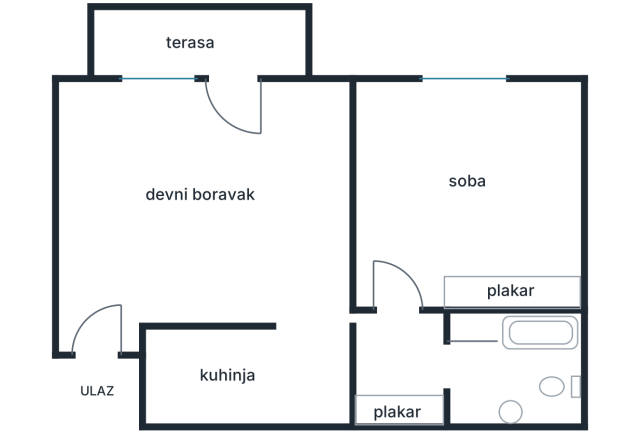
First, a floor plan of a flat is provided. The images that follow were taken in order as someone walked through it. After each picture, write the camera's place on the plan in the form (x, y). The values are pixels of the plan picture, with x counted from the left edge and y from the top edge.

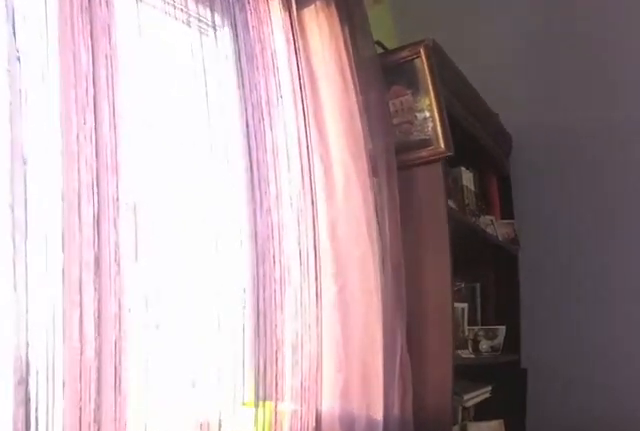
(391, 165)
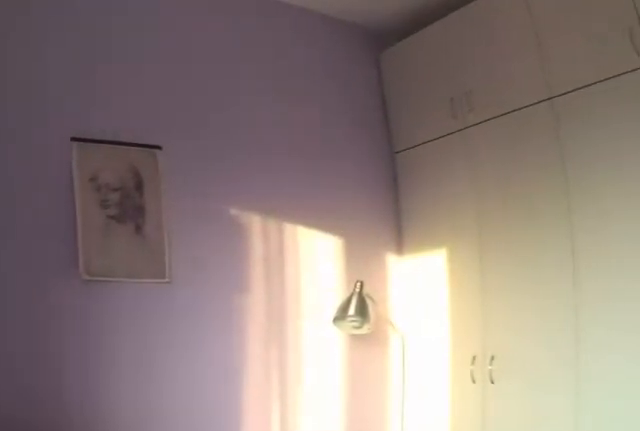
(423, 137)
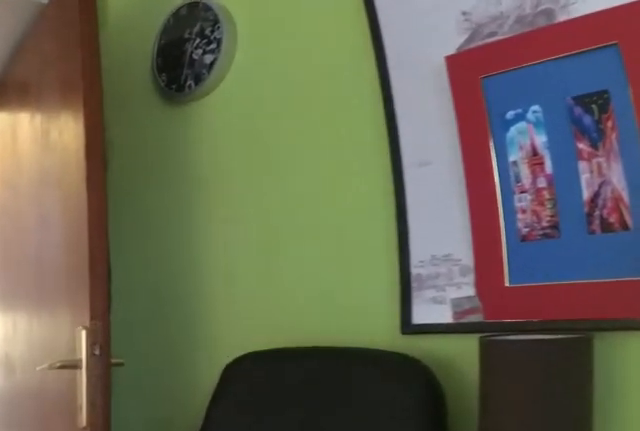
(407, 183)
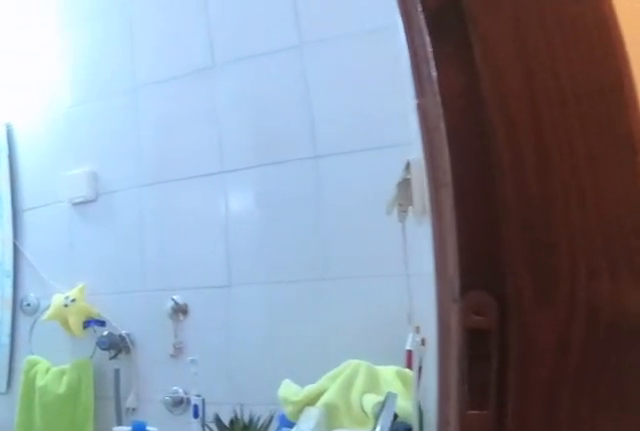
(425, 341)
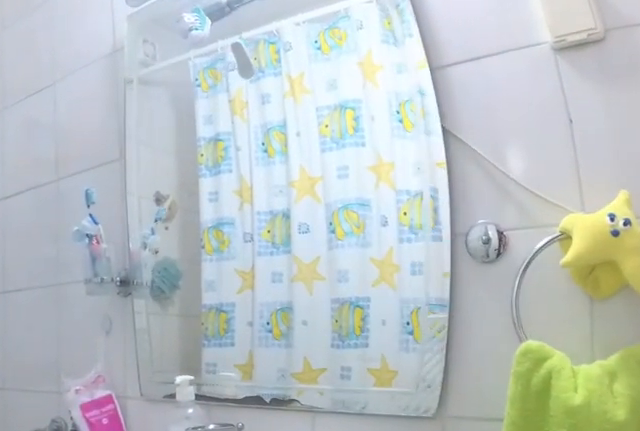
(468, 349)
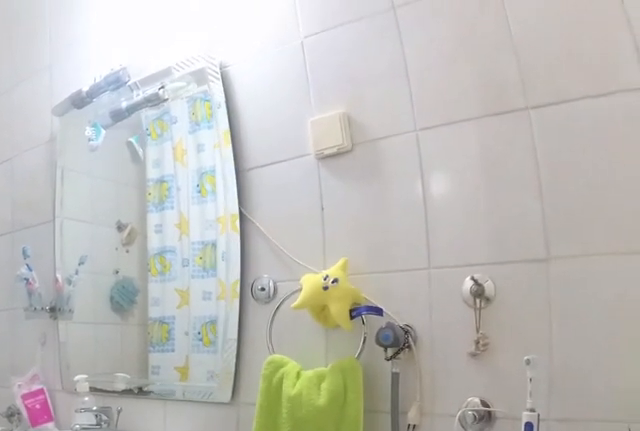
(436, 327)
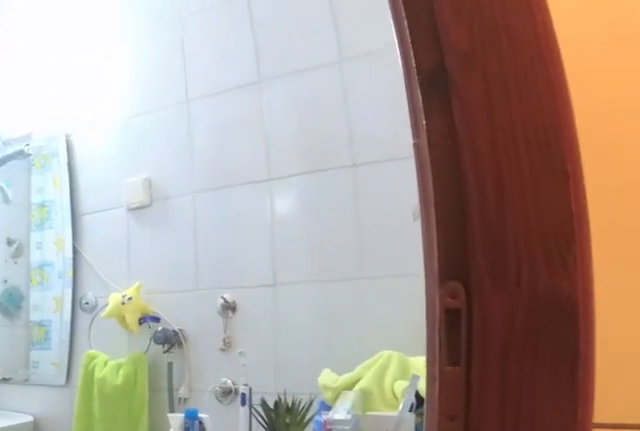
(401, 313)
